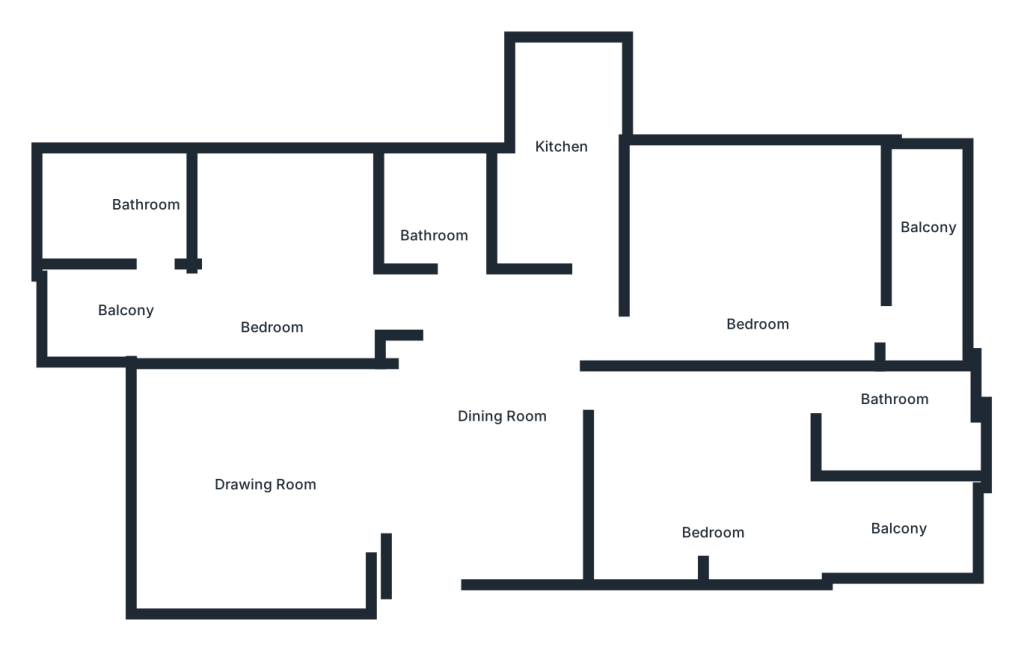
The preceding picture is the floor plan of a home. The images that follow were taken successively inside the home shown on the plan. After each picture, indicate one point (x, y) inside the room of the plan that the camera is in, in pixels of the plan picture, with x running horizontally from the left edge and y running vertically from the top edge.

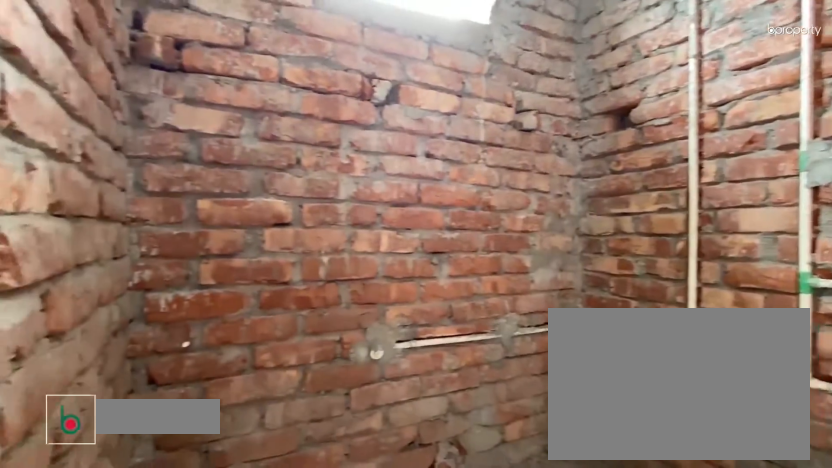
(135, 218)
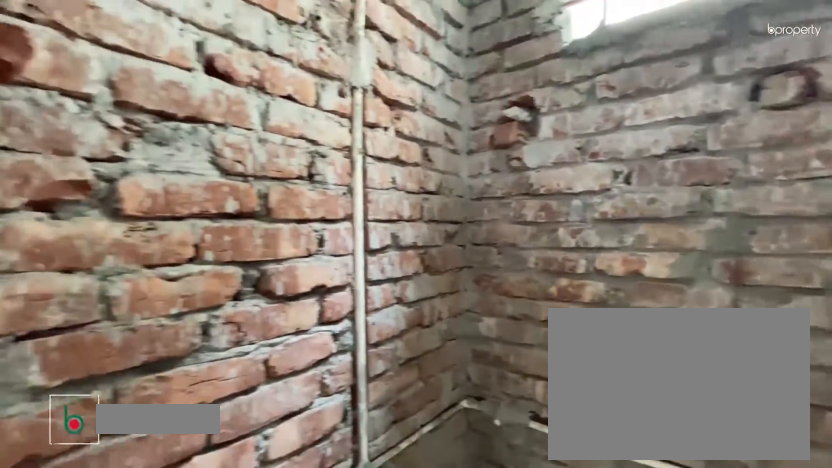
(434, 206)
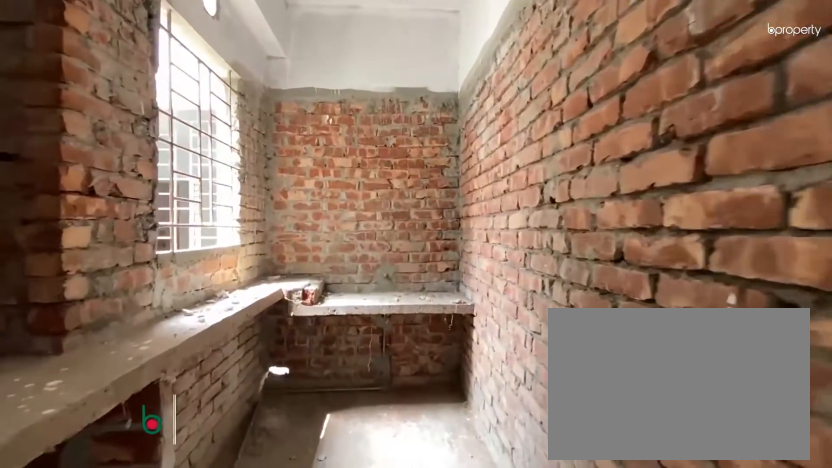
(592, 245)
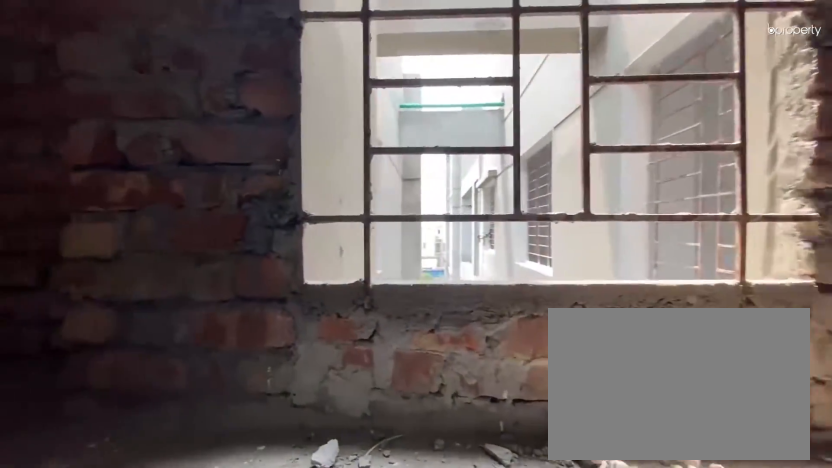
(567, 160)
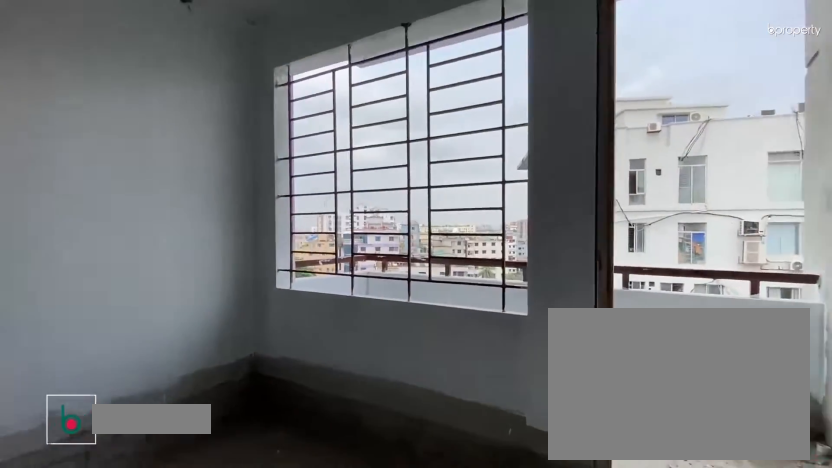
(752, 283)
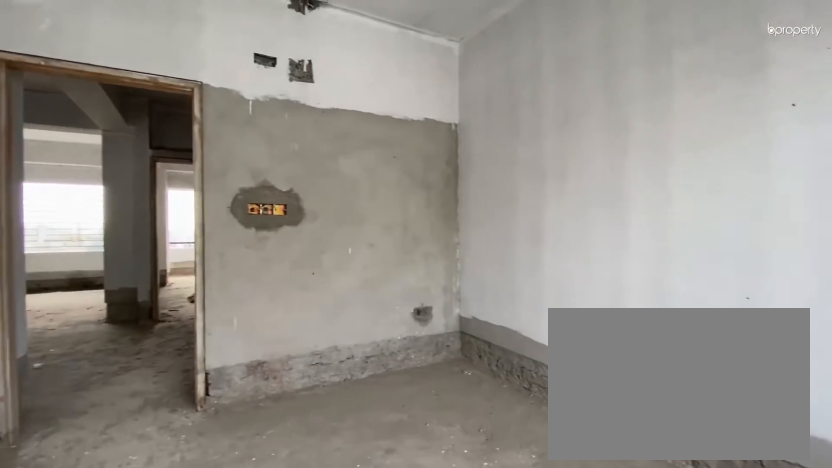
(752, 283)
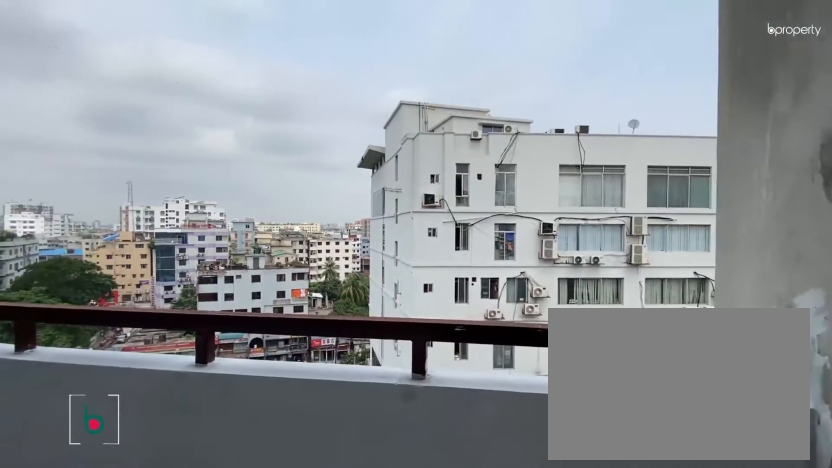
(921, 254)
